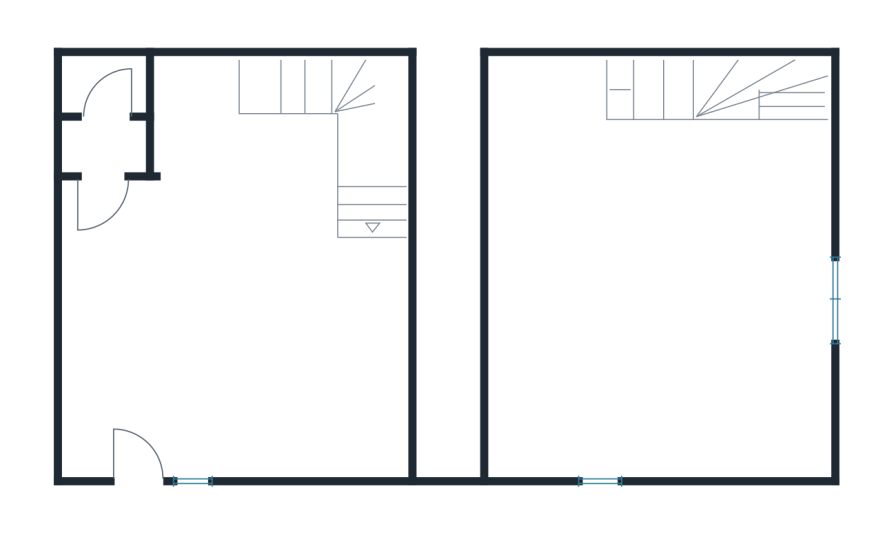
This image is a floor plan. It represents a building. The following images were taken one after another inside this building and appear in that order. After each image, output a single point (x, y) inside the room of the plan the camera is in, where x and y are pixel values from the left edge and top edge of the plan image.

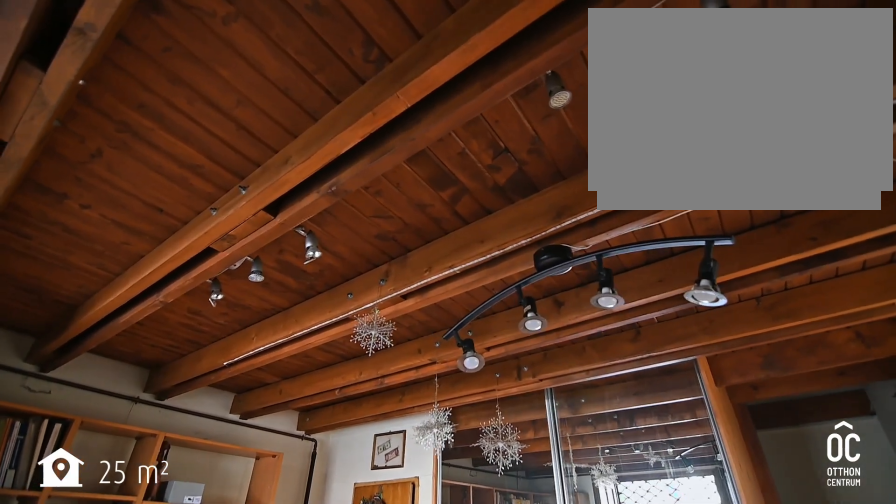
(235, 270)
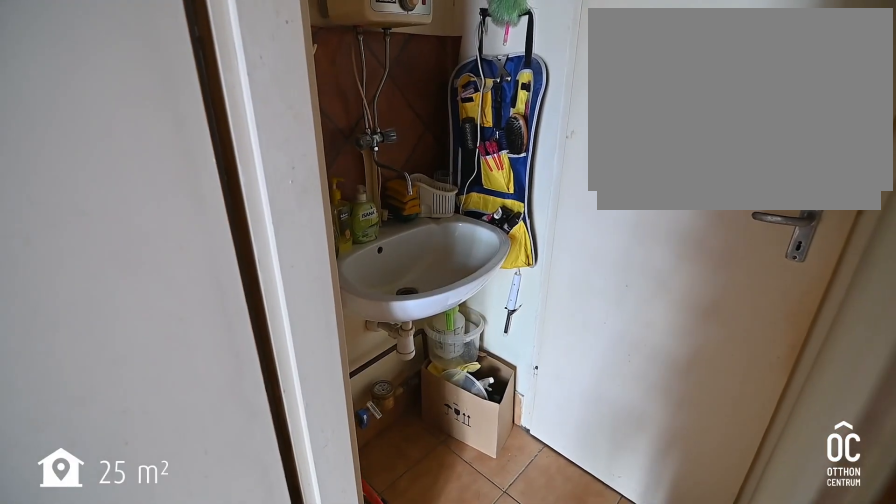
(100, 122)
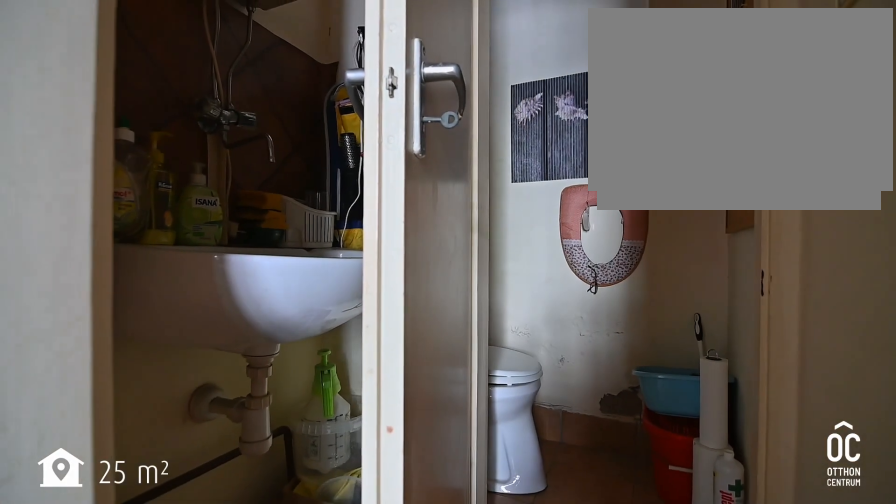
(100, 122)
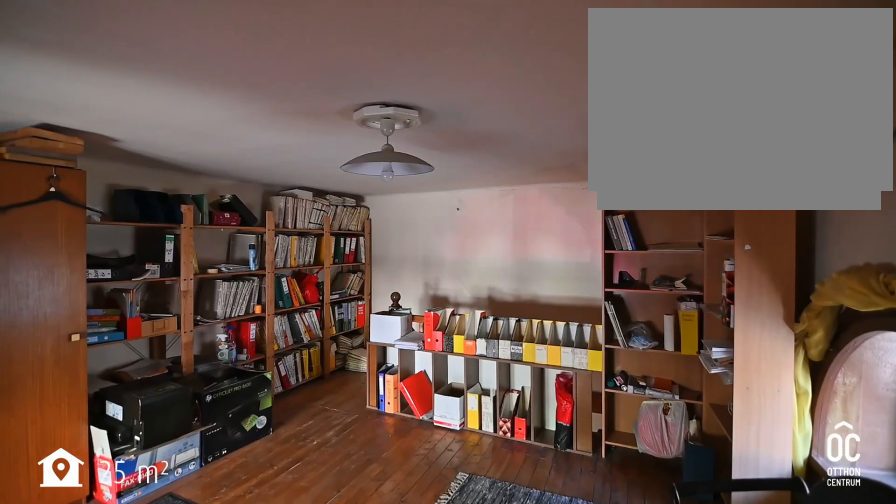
(646, 281)
